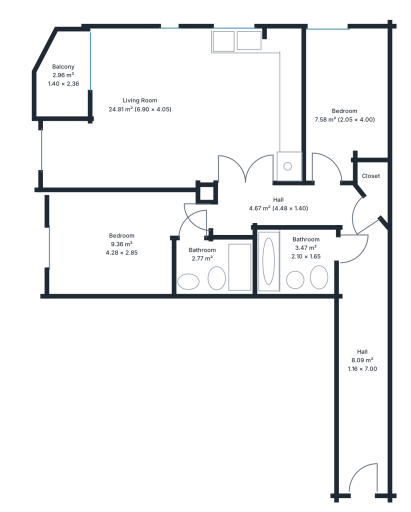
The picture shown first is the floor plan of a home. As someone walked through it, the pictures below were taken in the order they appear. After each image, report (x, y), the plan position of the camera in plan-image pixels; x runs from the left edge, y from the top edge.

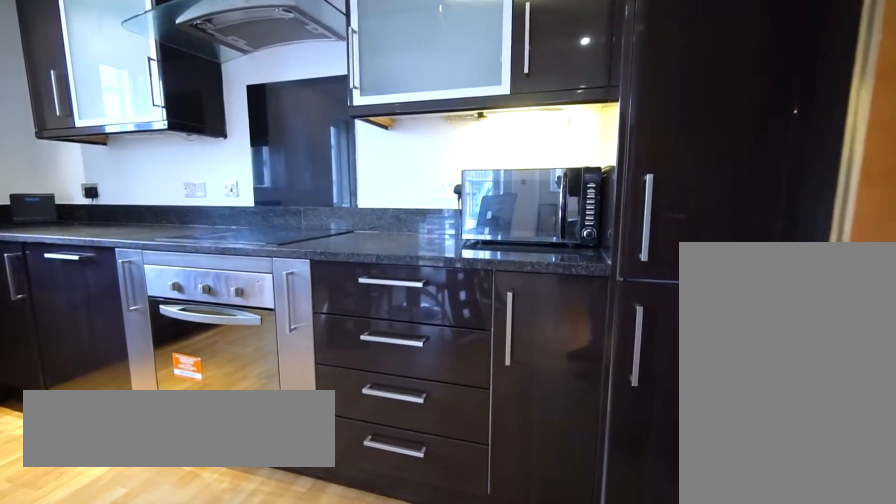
(247, 151)
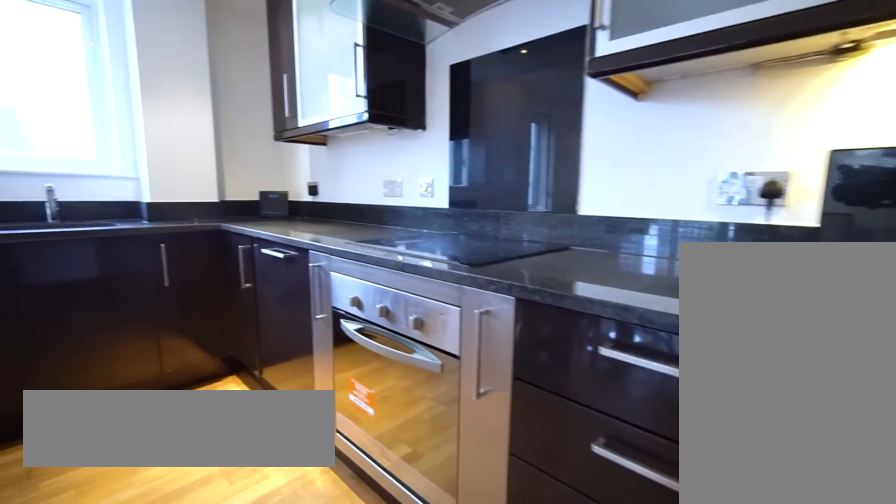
(257, 141)
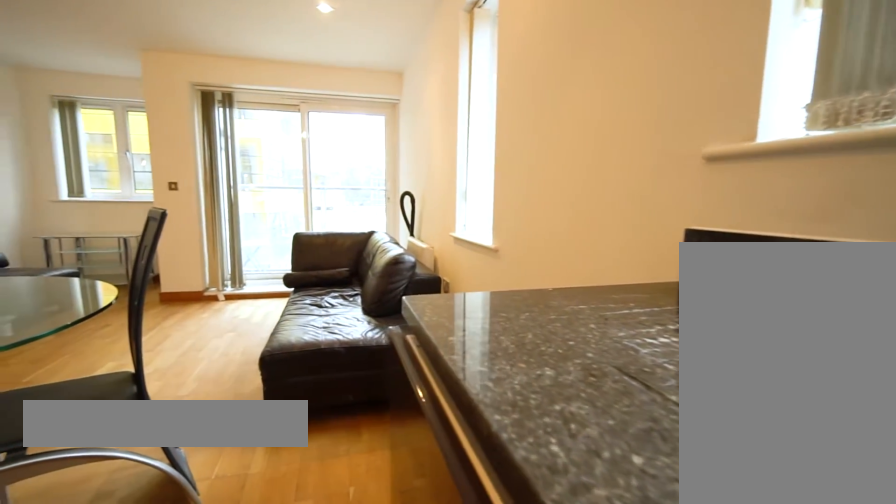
(240, 55)
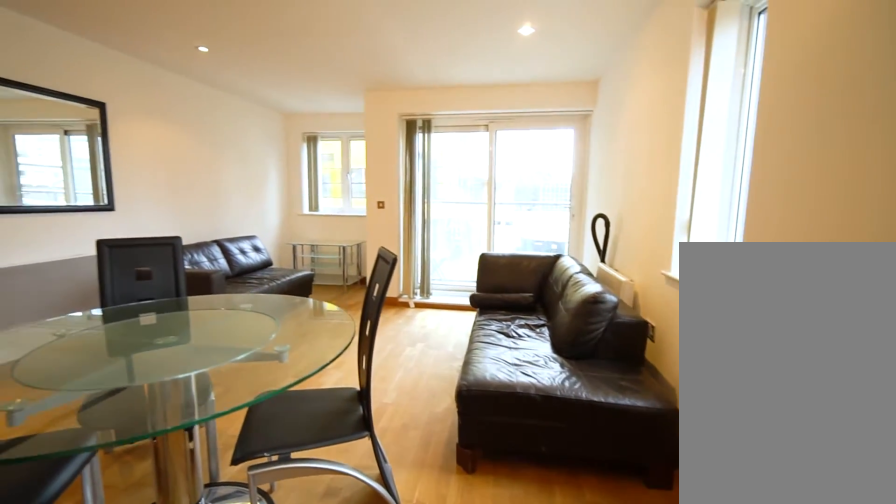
(240, 55)
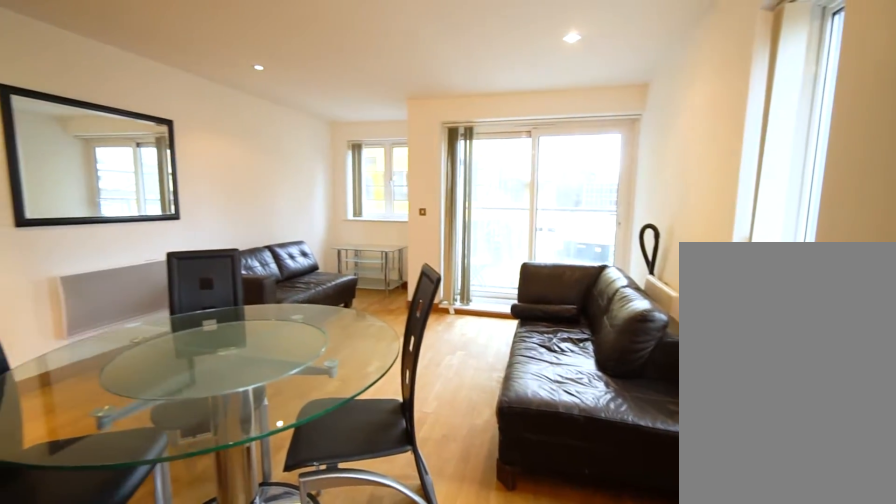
(240, 55)
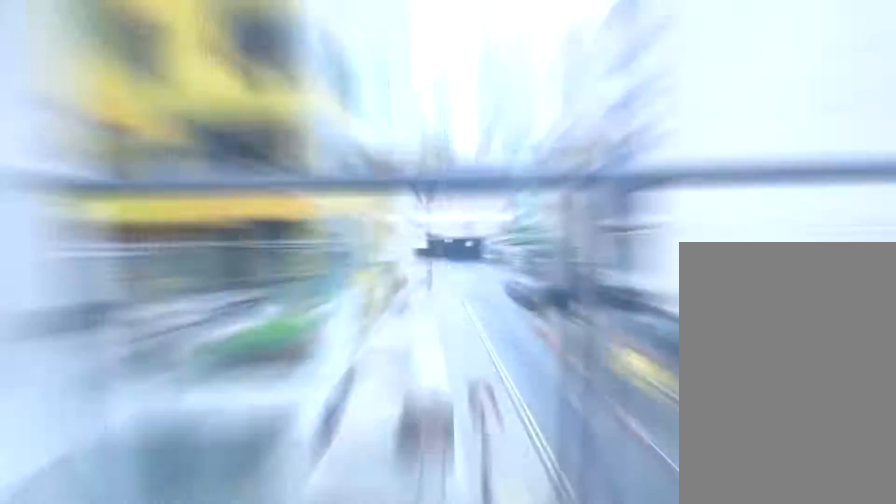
(73, 70)
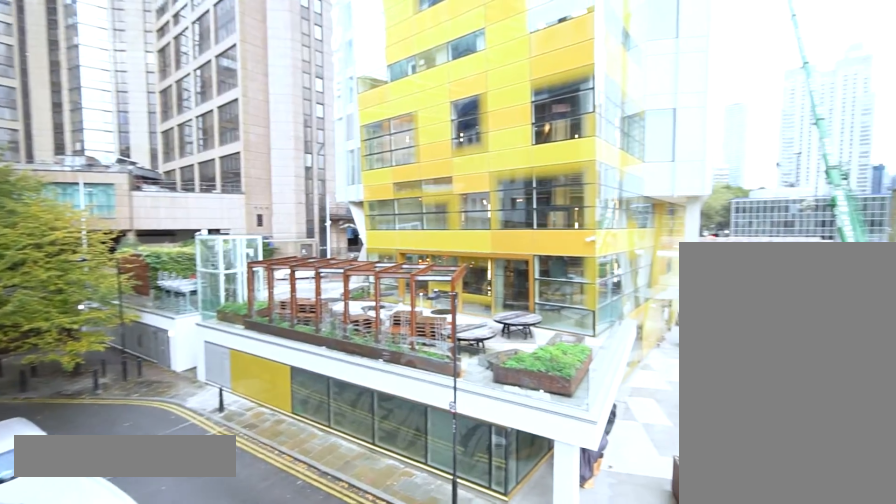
(63, 69)
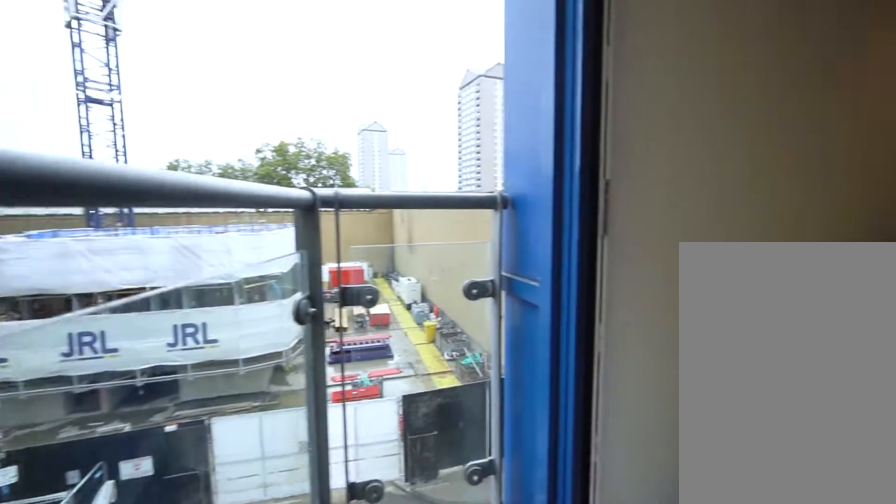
(64, 69)
